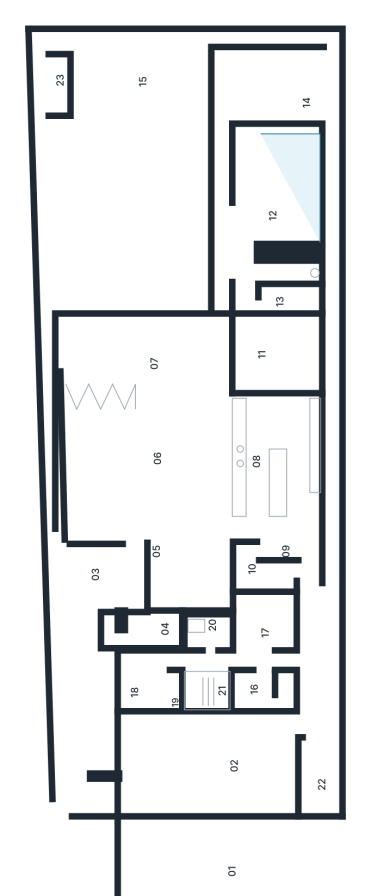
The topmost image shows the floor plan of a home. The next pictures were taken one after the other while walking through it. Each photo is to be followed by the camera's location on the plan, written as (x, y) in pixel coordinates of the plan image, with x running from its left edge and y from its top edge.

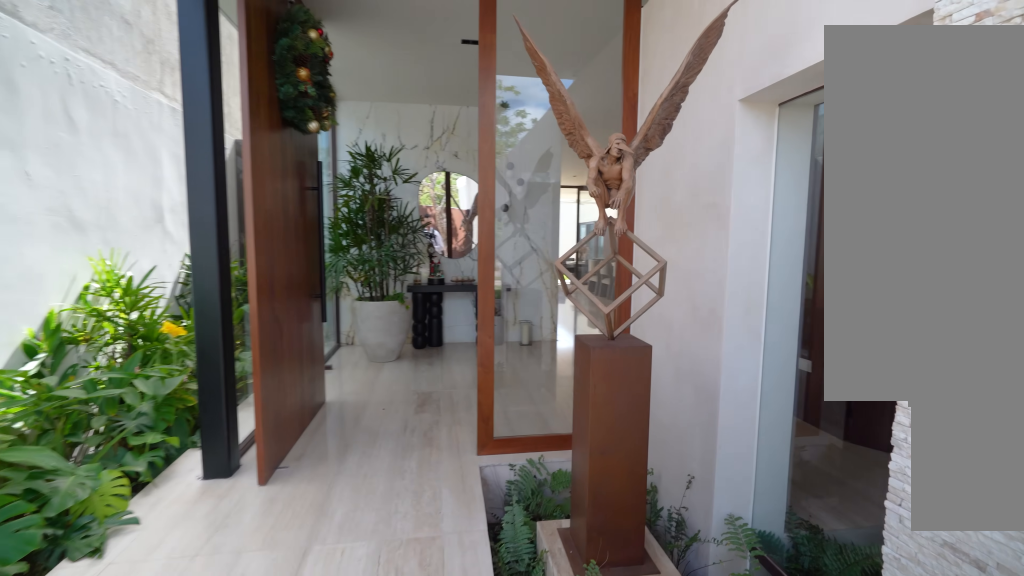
(85, 669)
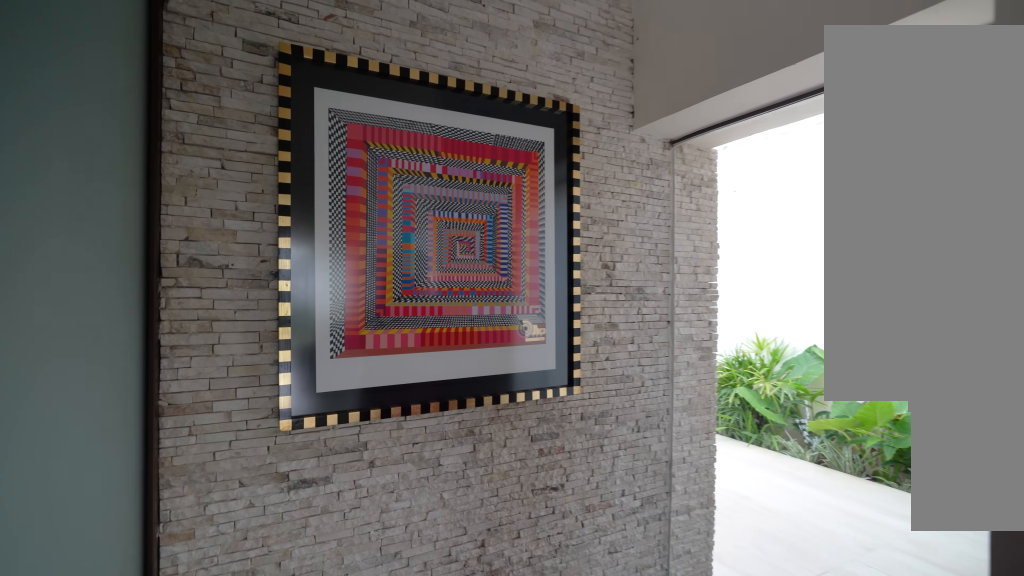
(136, 624)
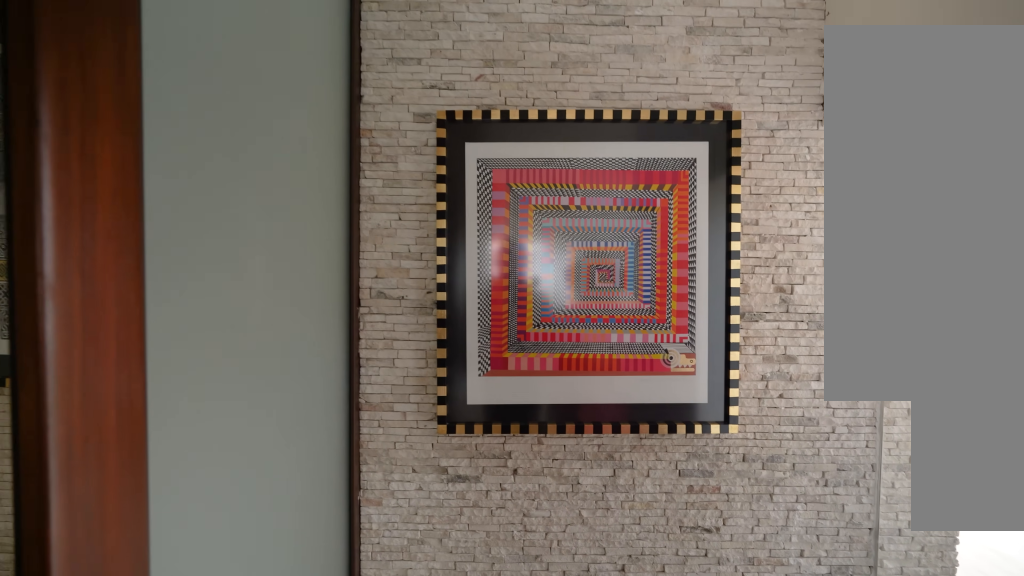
(136, 624)
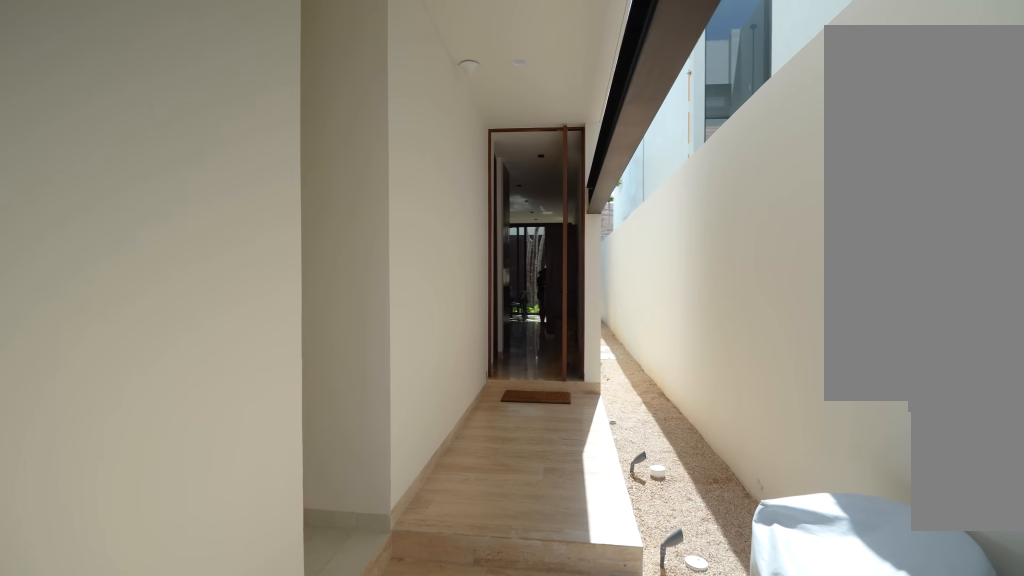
(313, 725)
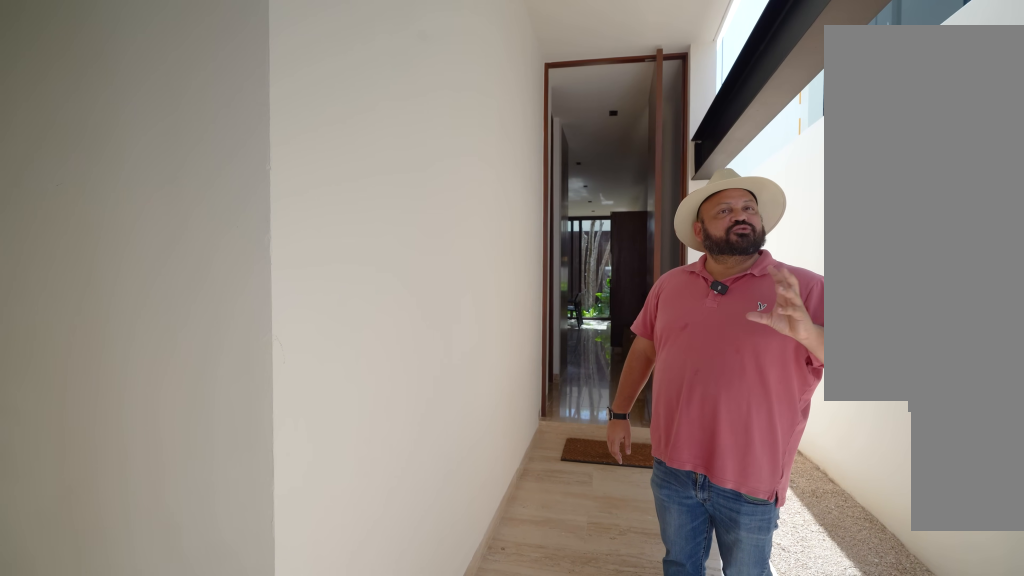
(308, 657)
